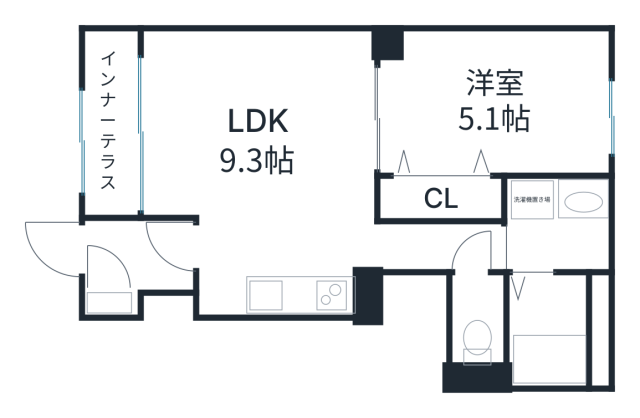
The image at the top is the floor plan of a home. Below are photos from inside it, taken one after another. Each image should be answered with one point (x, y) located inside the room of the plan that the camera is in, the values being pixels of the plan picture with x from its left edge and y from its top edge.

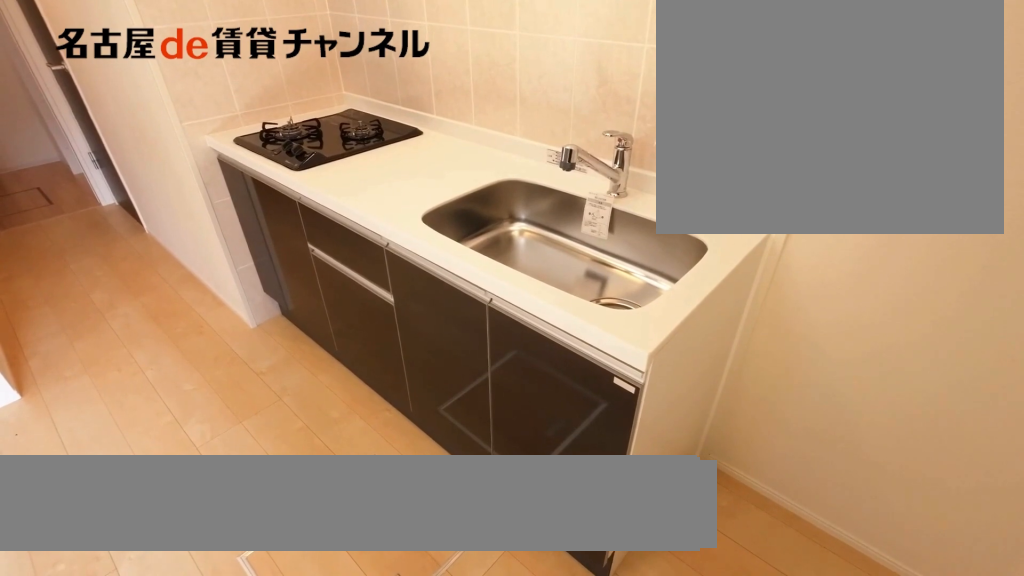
(310, 294)
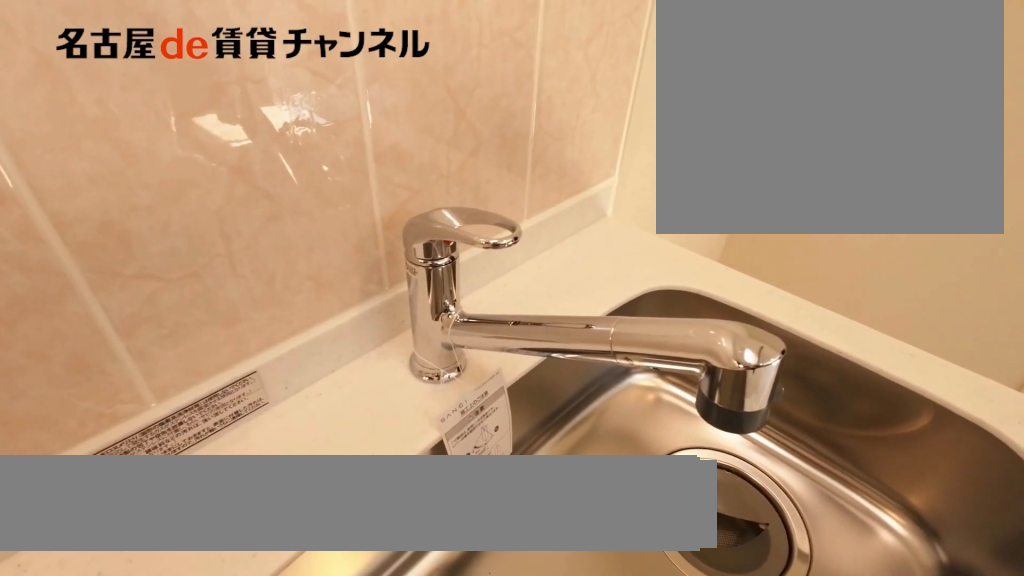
(310, 294)
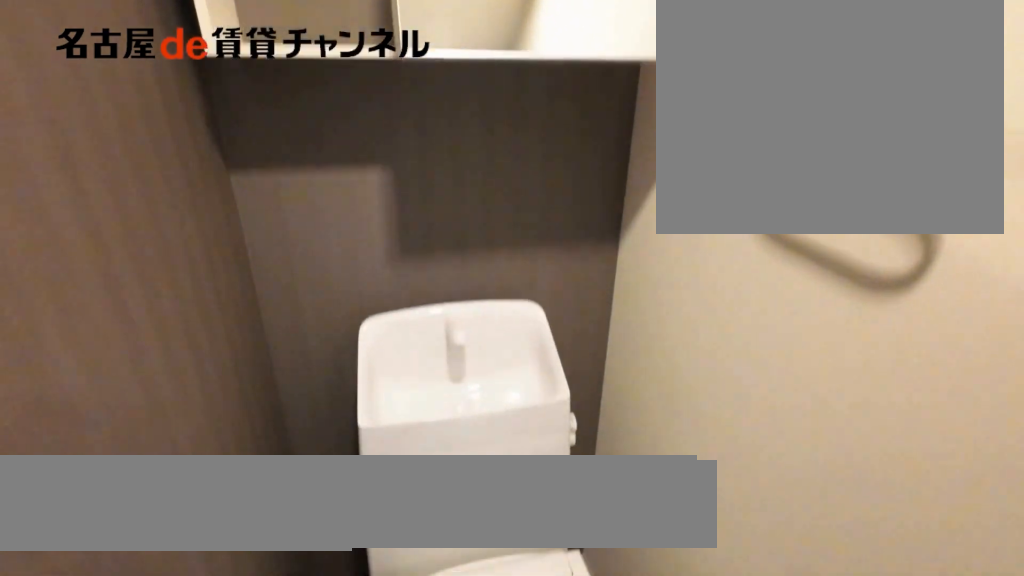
(476, 321)
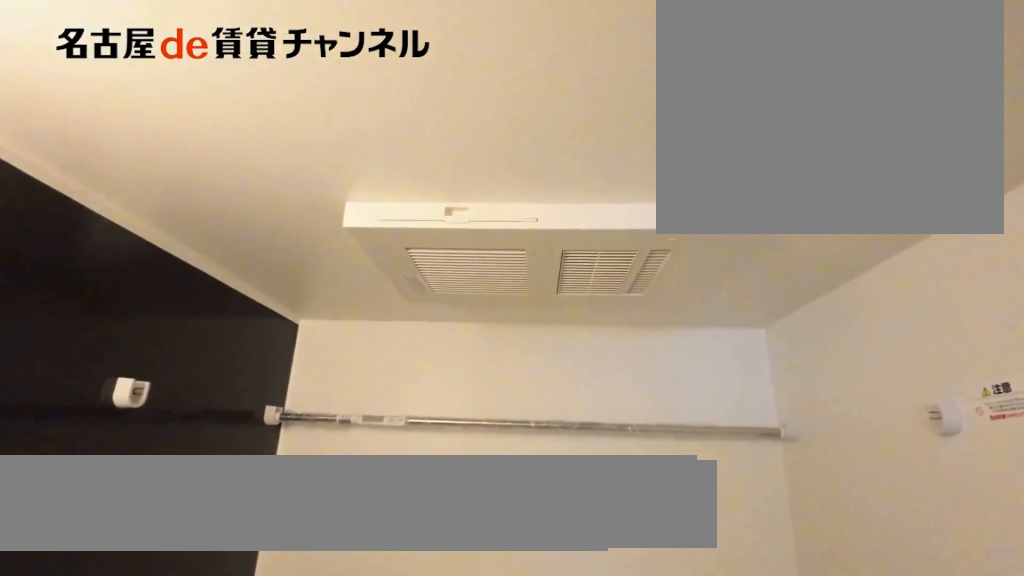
(556, 327)
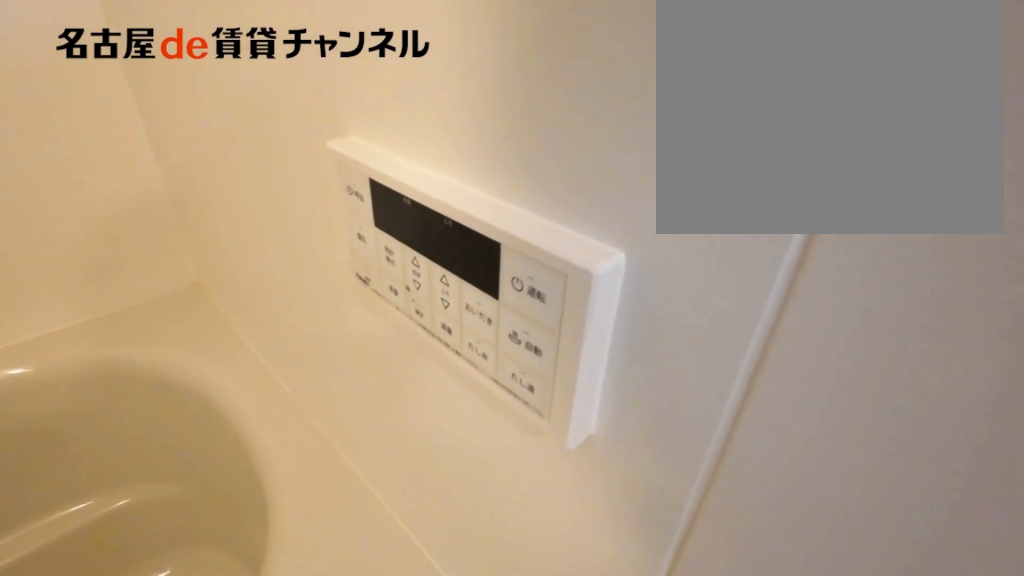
(556, 327)
